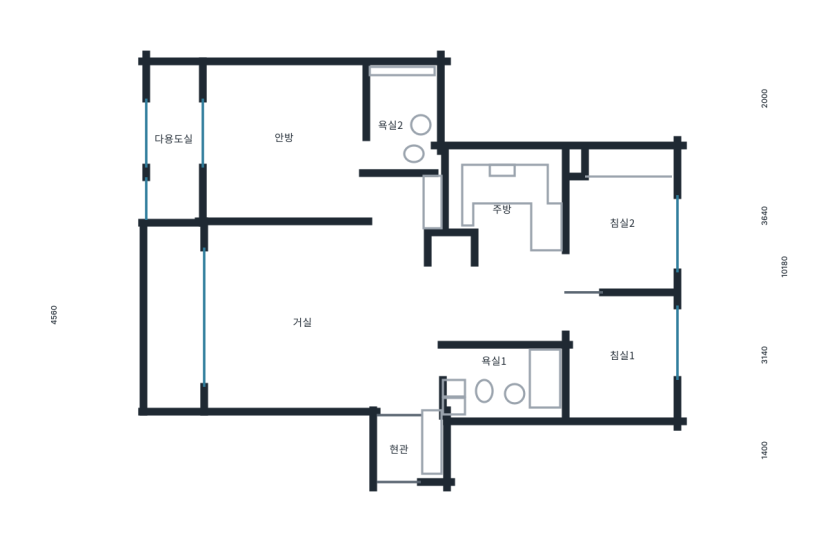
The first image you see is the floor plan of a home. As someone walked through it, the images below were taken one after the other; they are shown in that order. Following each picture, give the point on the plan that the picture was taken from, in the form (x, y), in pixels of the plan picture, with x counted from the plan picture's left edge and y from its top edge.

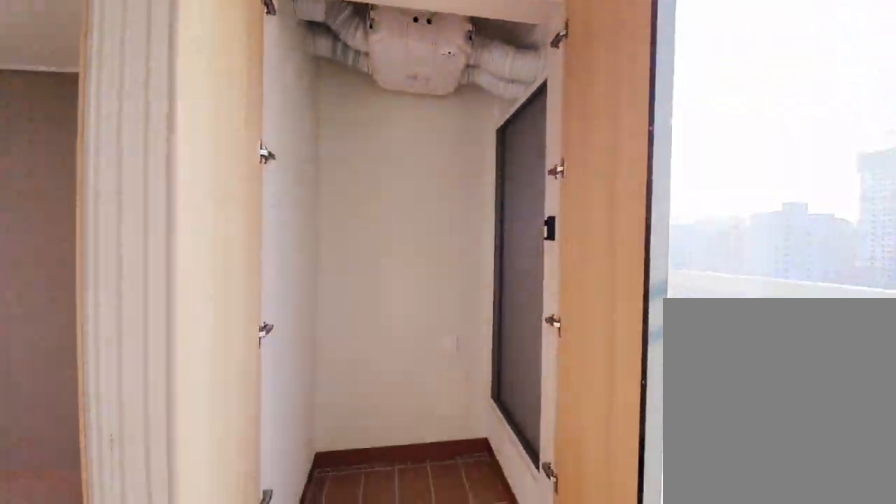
(195, 160)
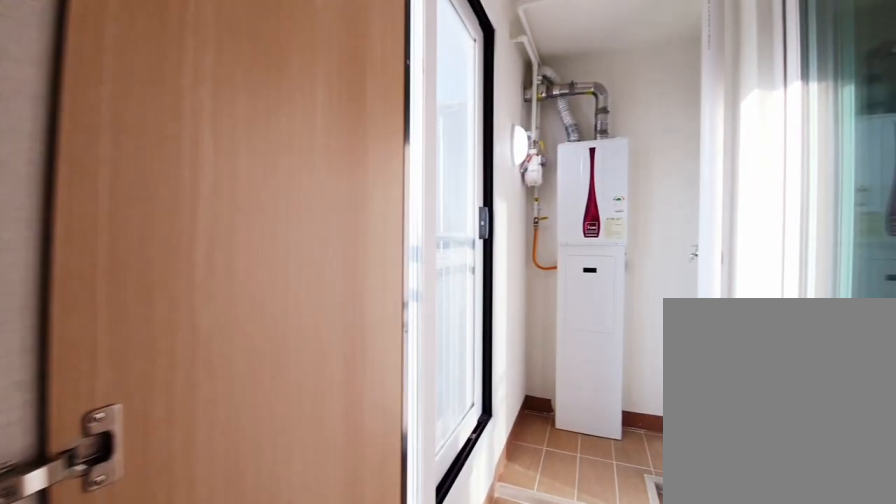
(195, 162)
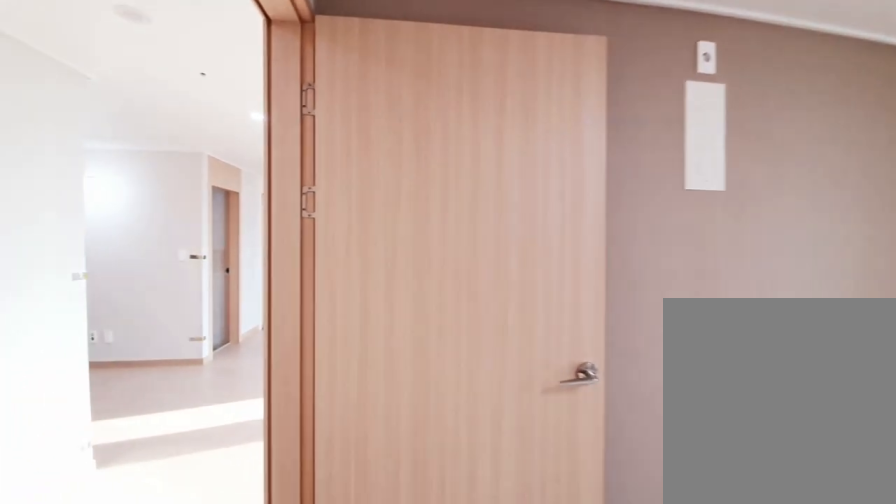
(272, 174)
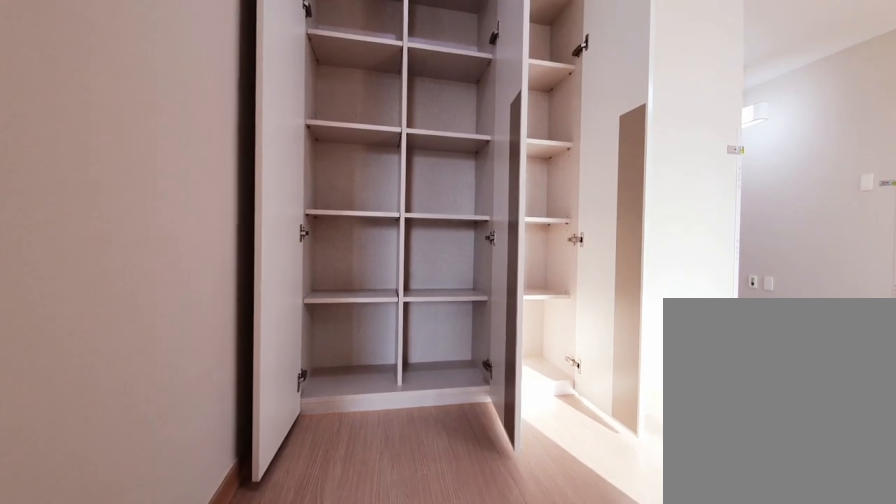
(394, 215)
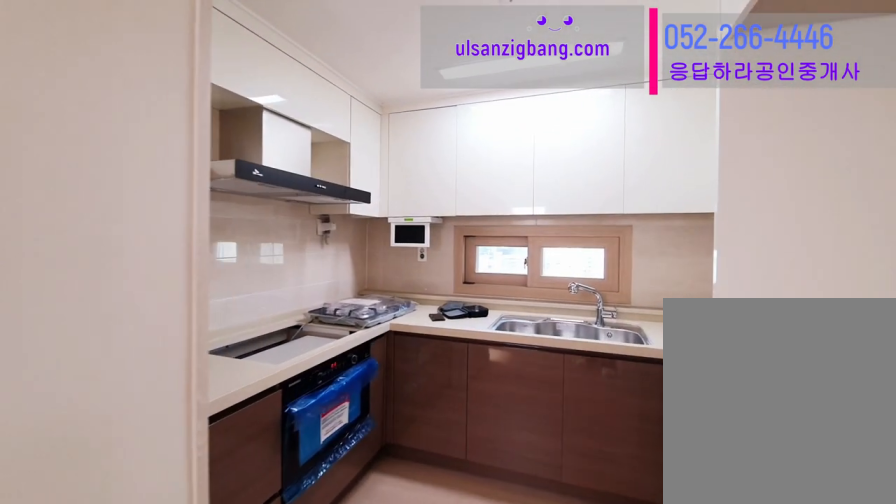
(507, 219)
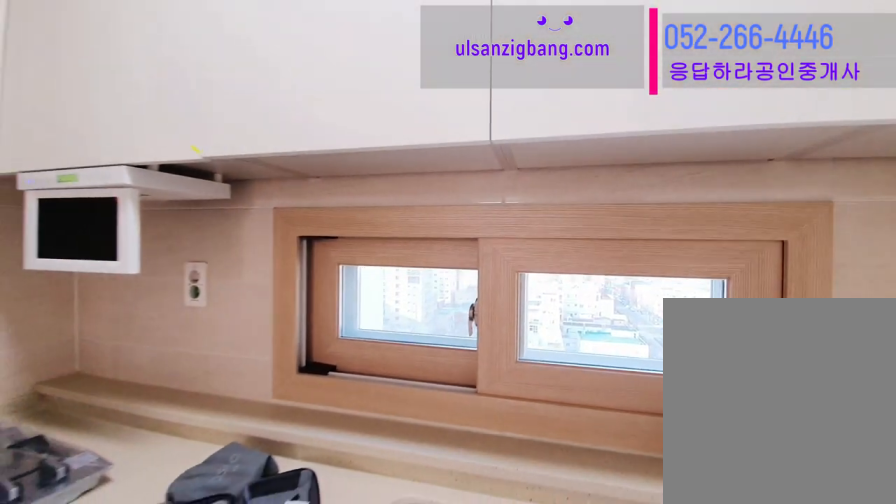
(509, 219)
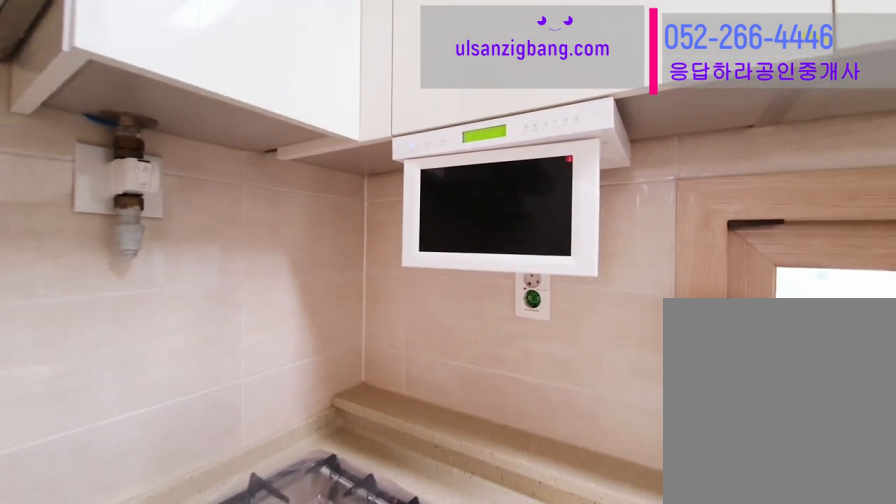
(509, 220)
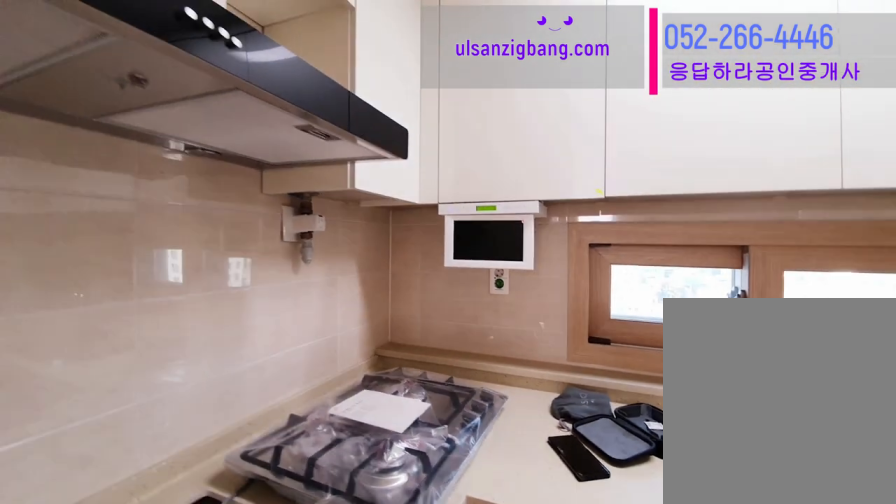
(507, 219)
